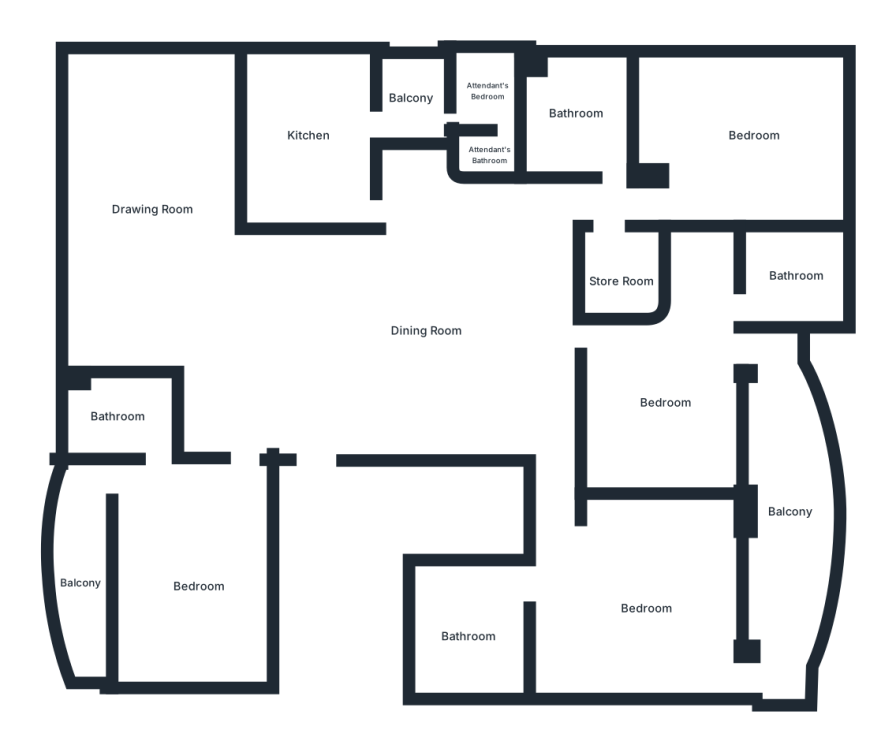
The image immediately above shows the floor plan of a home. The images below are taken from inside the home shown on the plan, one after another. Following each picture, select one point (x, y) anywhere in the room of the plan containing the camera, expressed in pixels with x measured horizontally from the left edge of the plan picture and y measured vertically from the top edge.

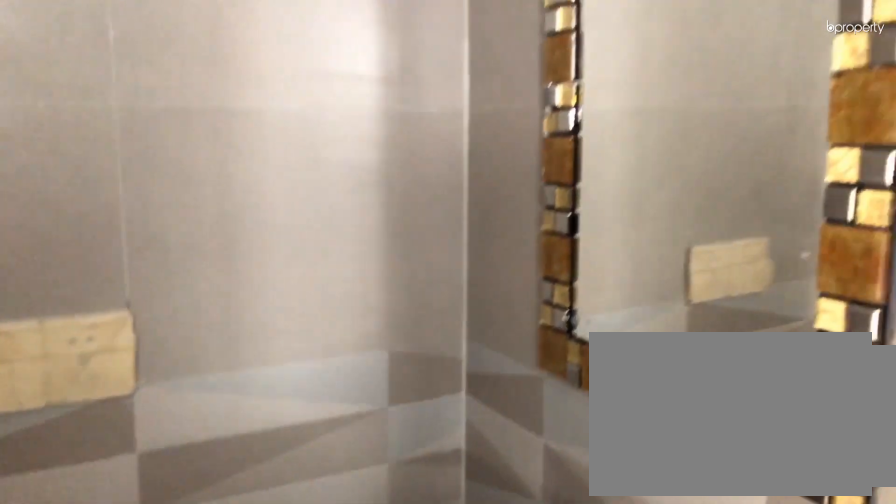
(580, 121)
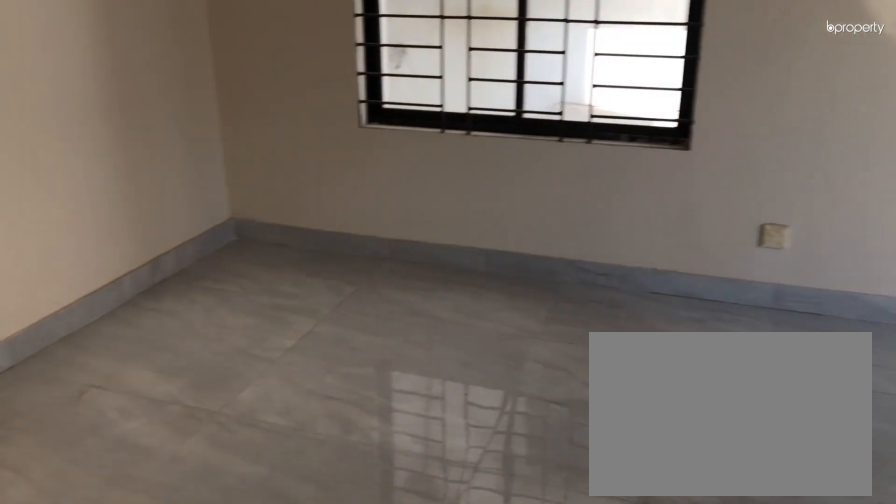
(740, 142)
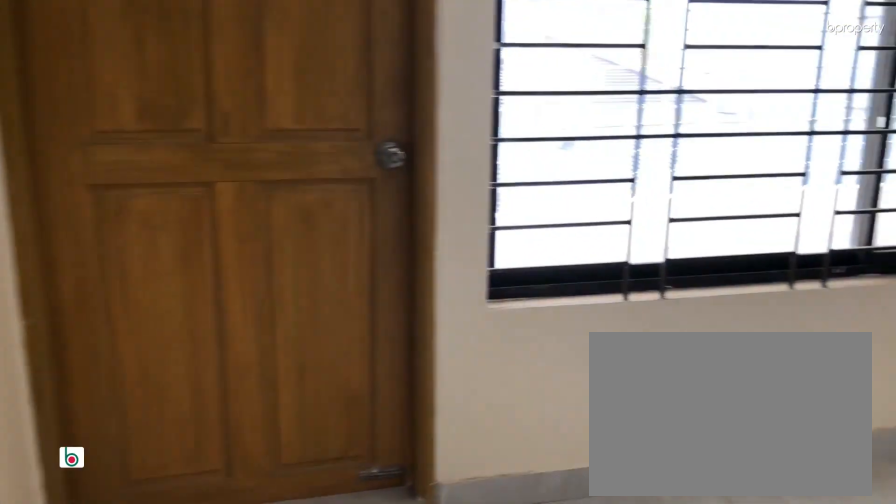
(660, 404)
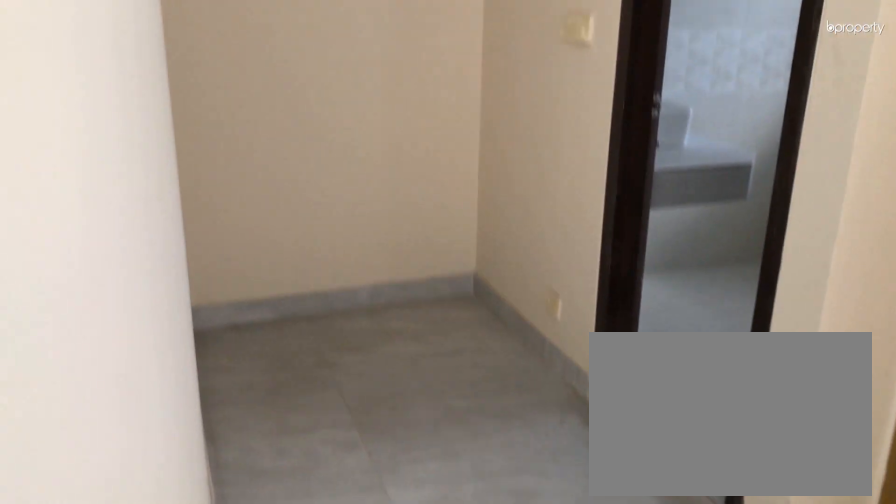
(660, 404)
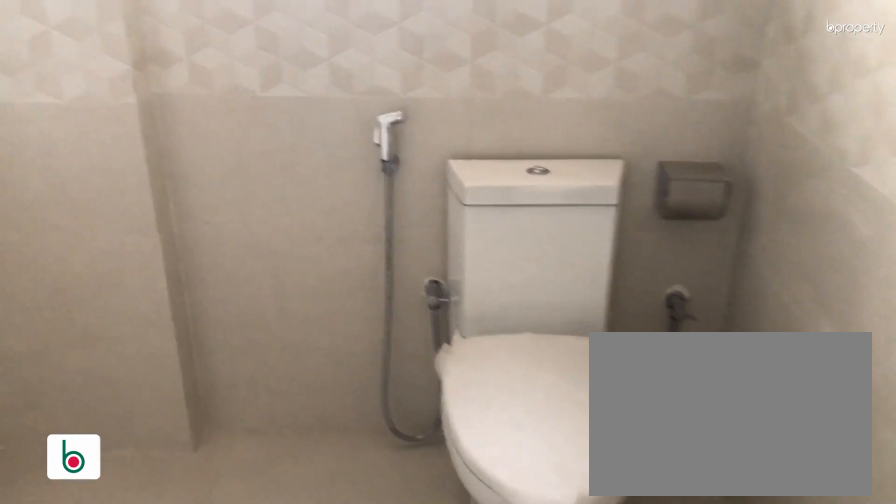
(787, 277)
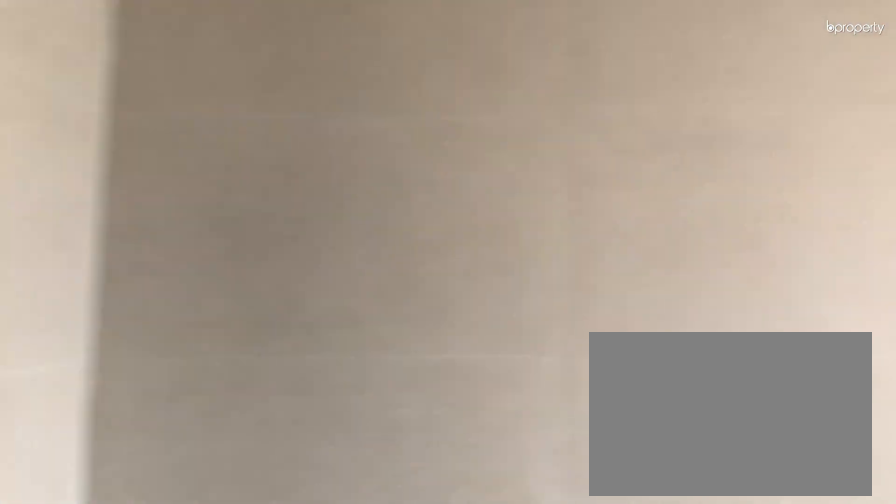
(787, 277)
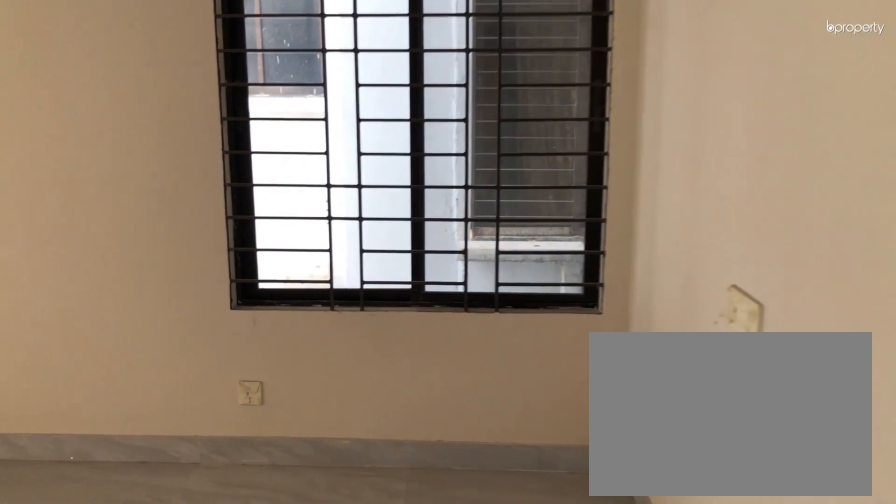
(639, 599)
